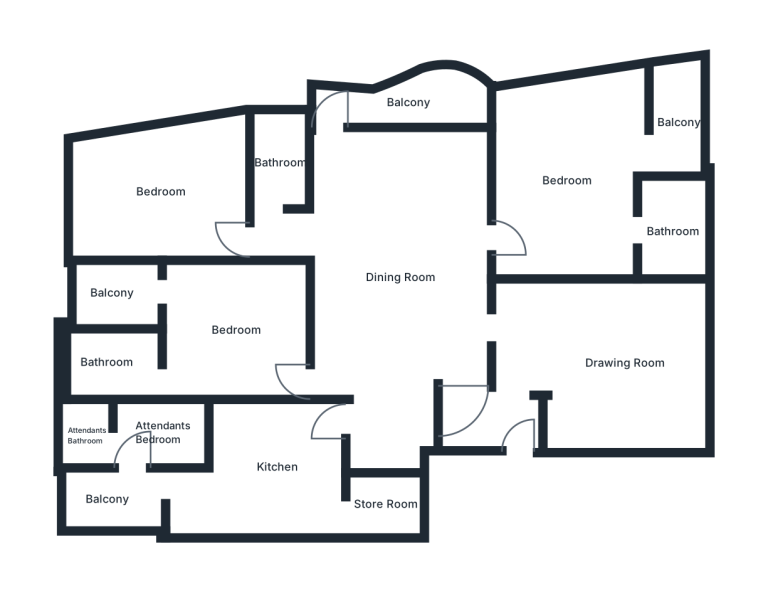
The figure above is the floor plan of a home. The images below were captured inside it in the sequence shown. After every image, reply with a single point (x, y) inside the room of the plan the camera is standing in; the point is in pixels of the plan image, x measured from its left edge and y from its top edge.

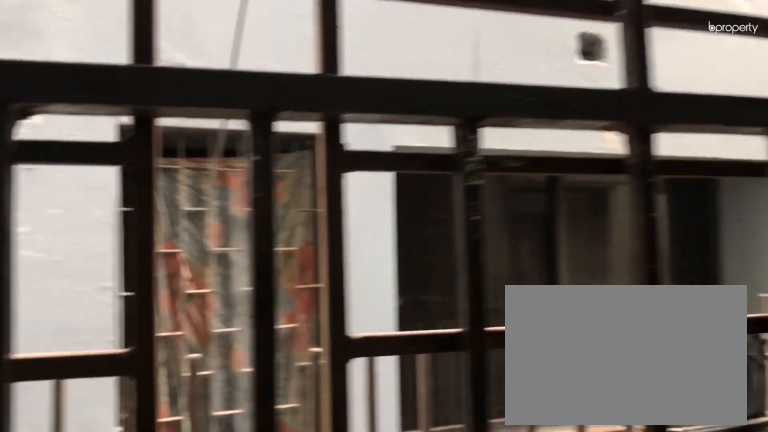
(406, 102)
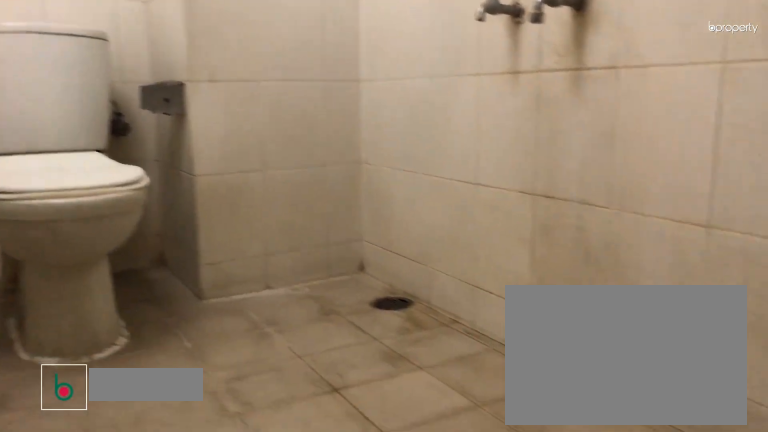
(279, 163)
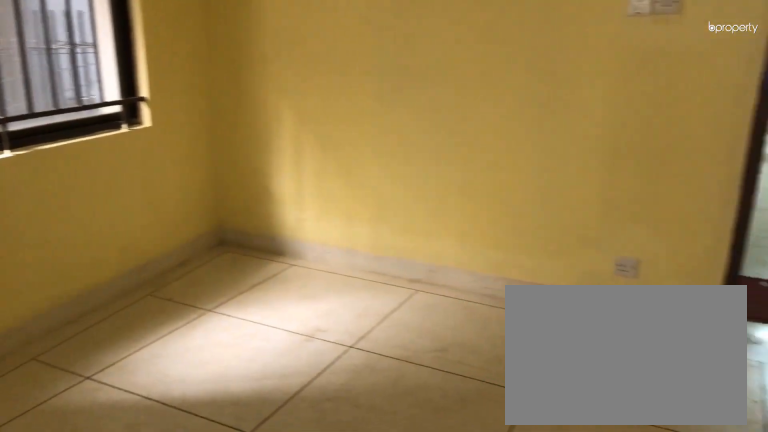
(159, 191)
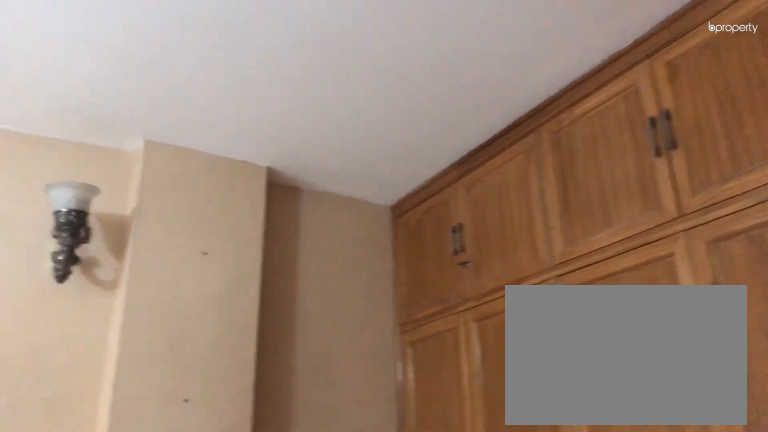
(237, 330)
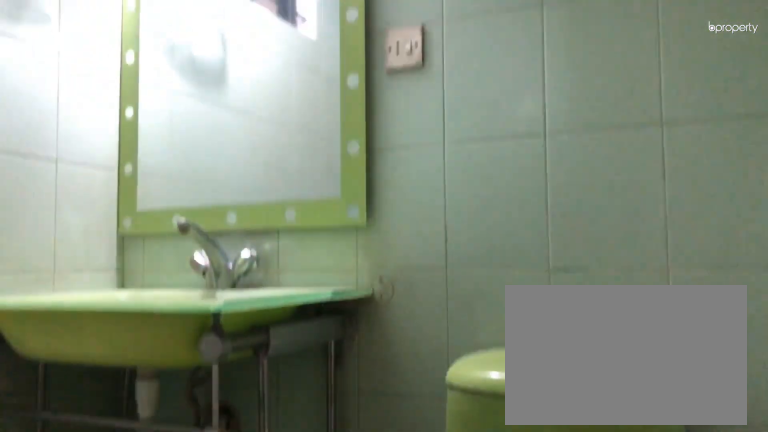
(104, 362)
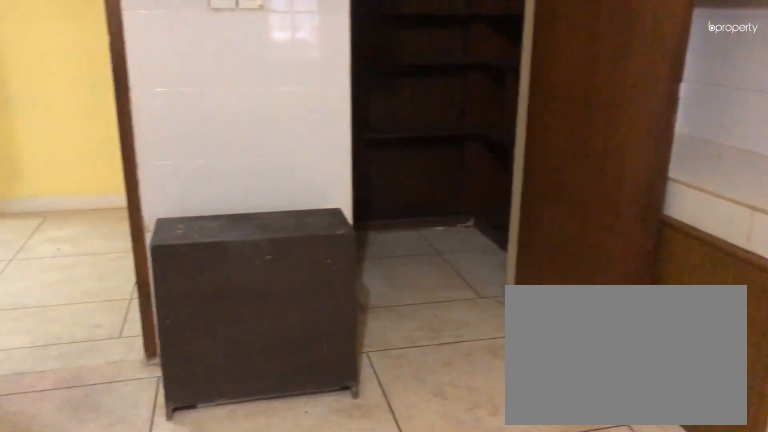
(277, 467)
